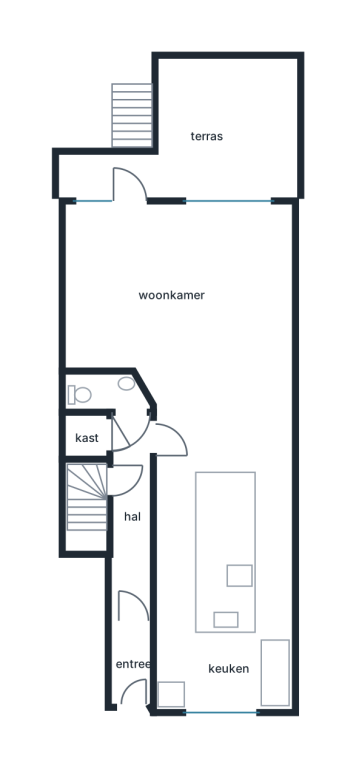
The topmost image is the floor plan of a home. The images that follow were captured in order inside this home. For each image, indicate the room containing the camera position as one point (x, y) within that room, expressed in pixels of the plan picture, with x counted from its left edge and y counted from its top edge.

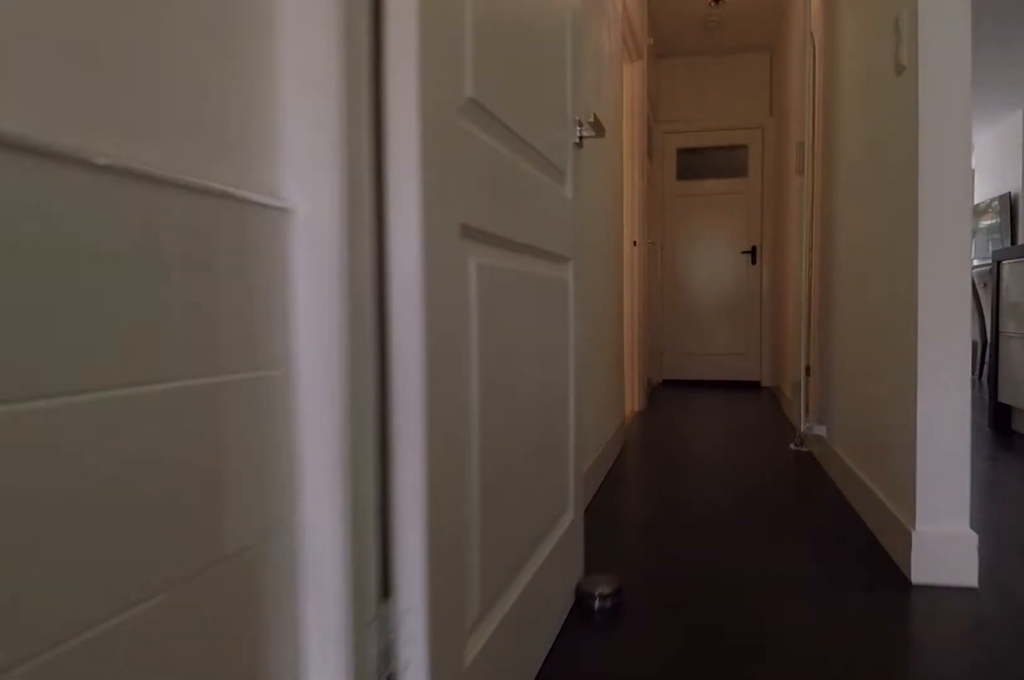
(132, 555)
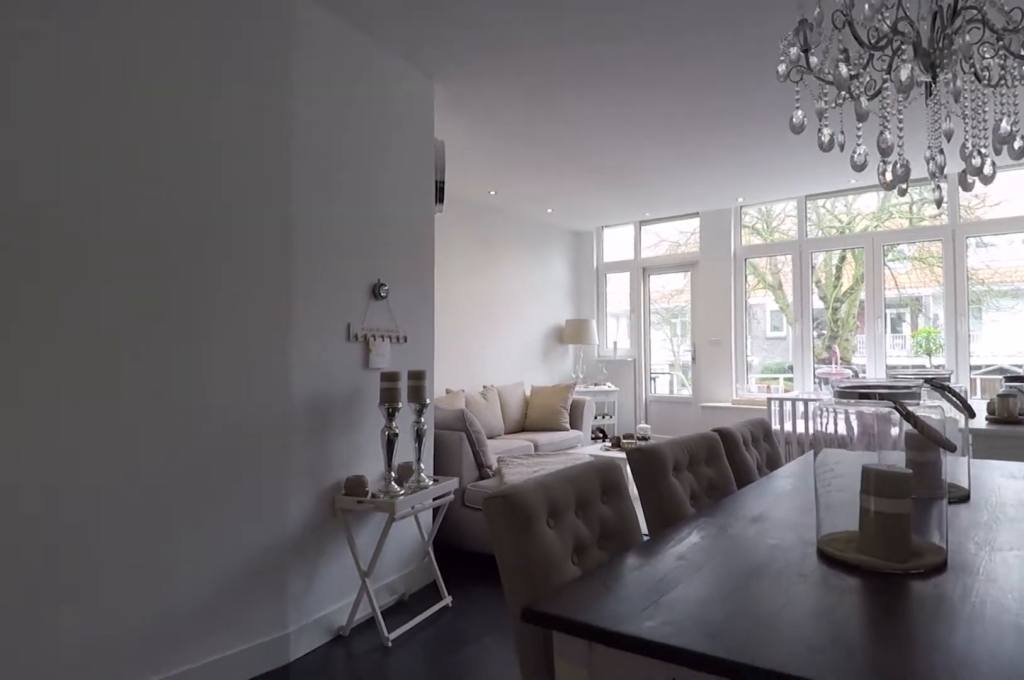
(223, 556)
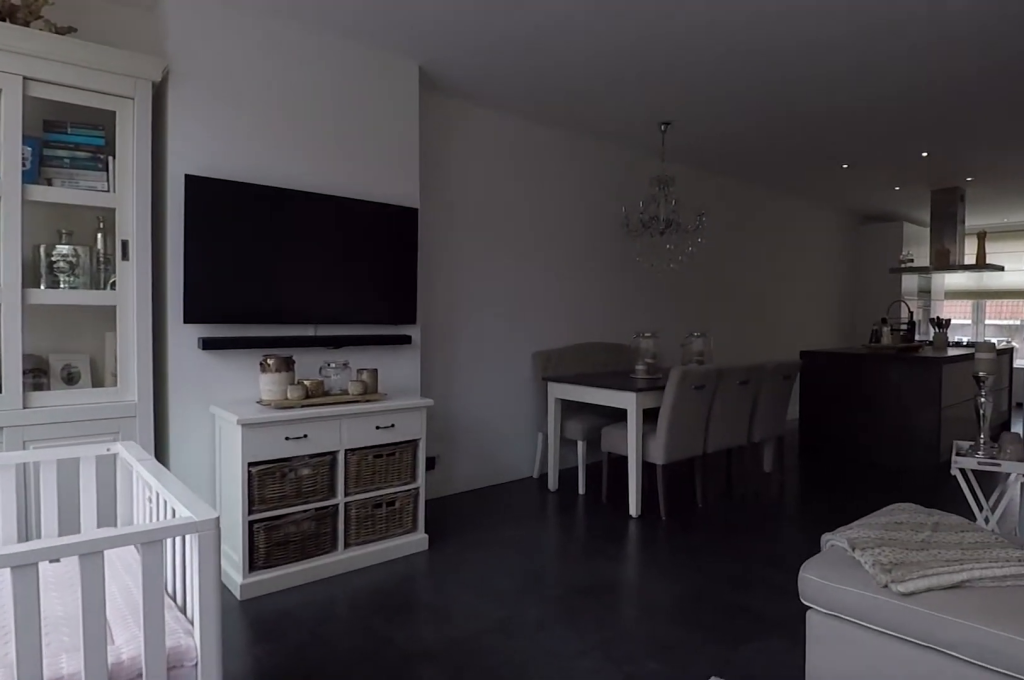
(123, 291)
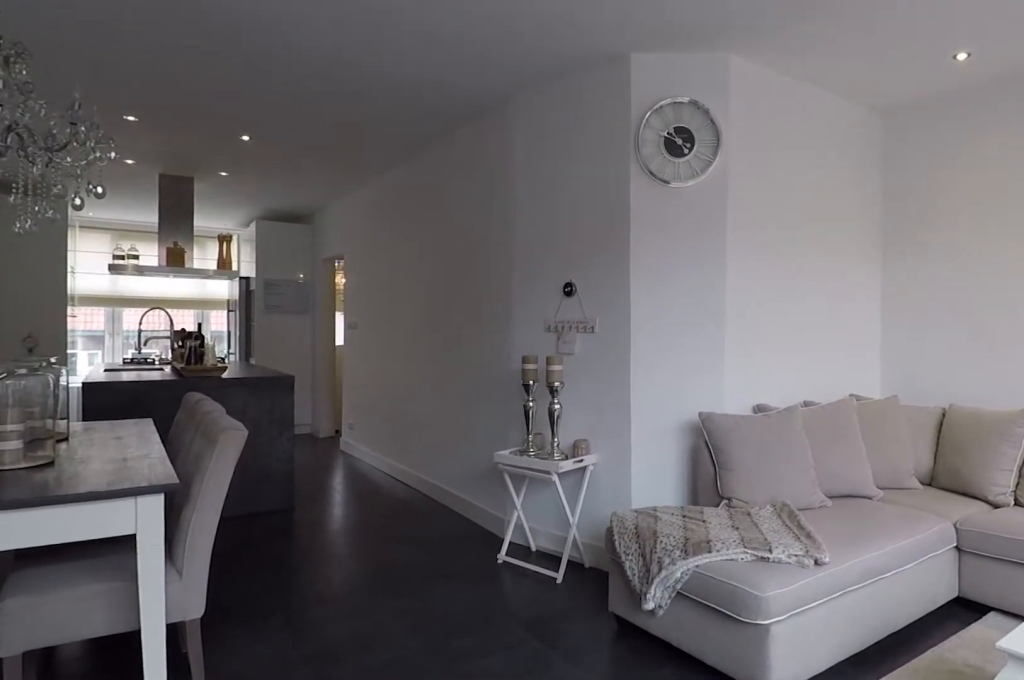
(123, 291)
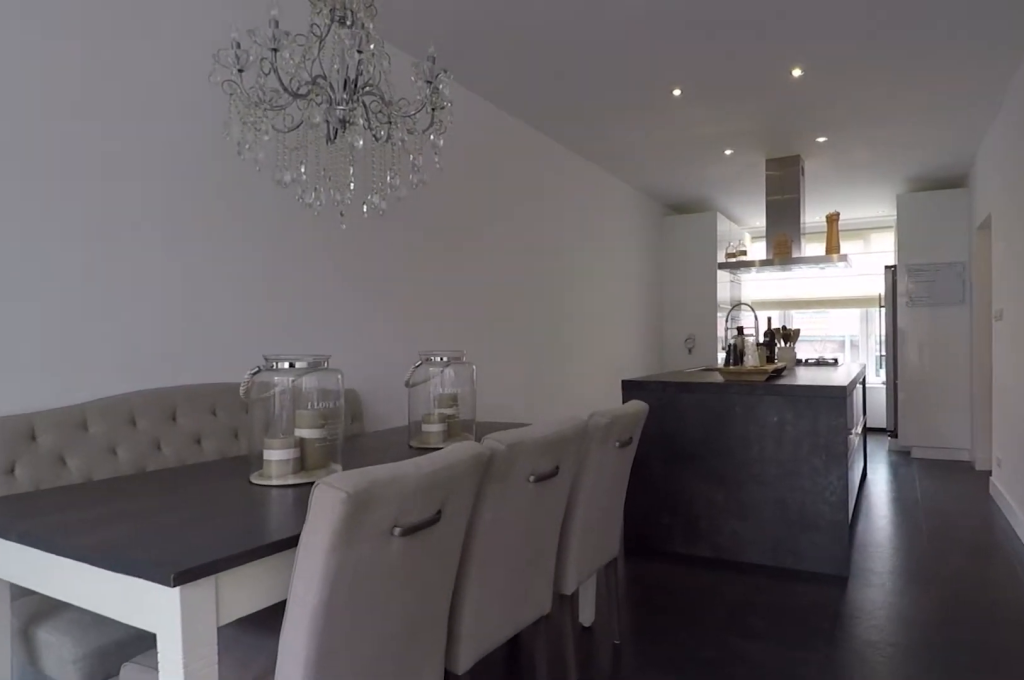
(223, 555)
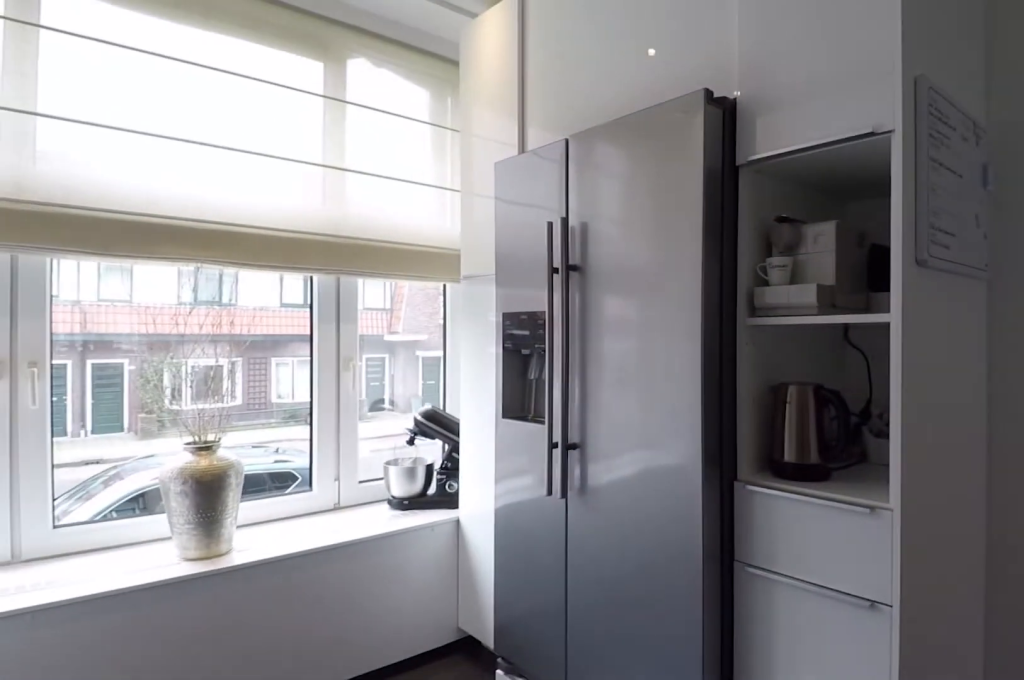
(223, 555)
